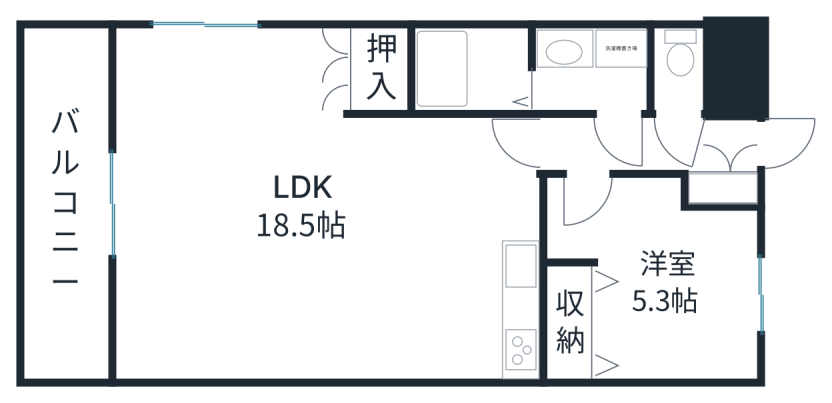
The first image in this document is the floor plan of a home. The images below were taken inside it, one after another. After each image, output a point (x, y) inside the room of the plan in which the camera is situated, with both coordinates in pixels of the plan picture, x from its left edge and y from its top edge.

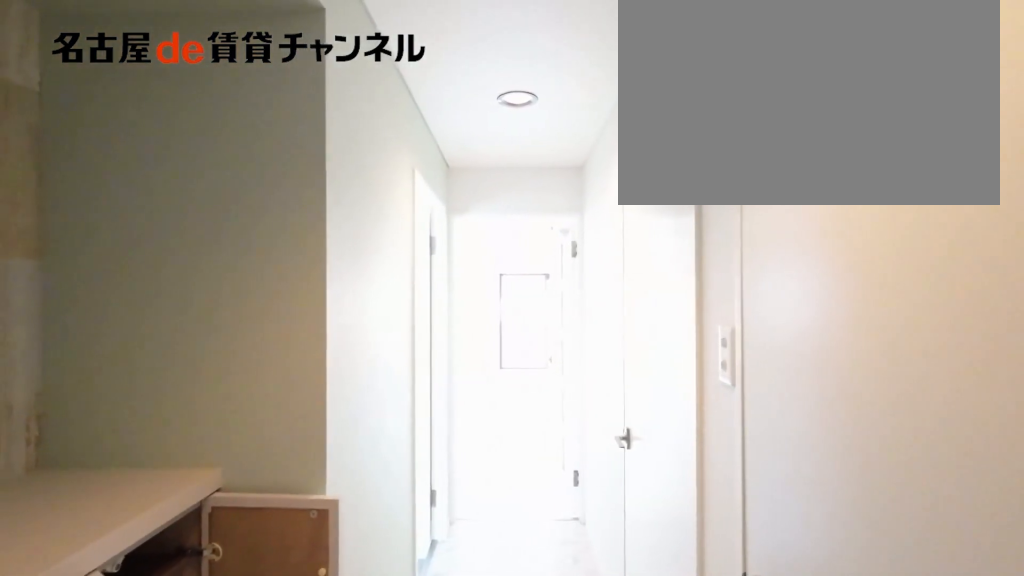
(729, 163)
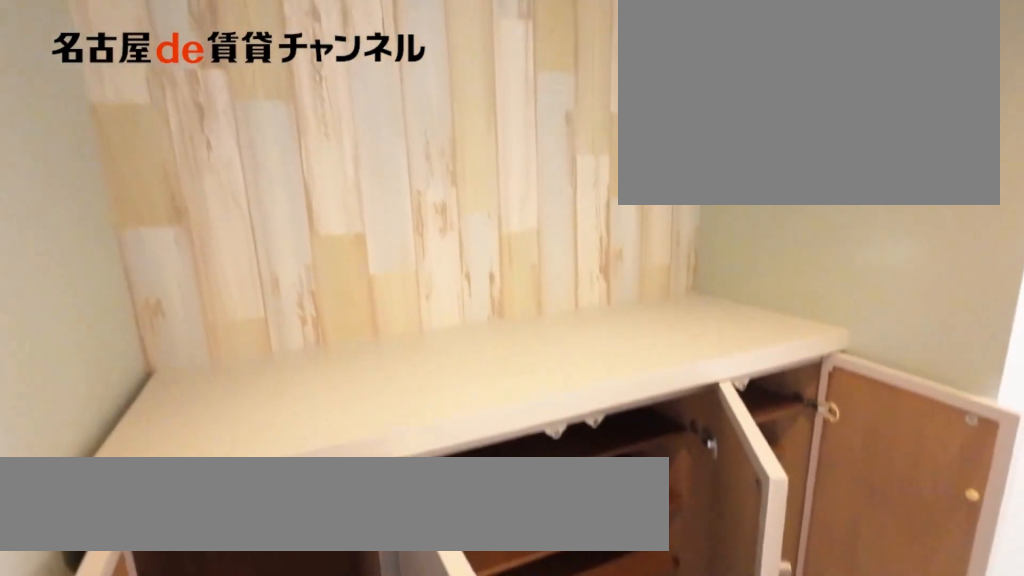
(729, 163)
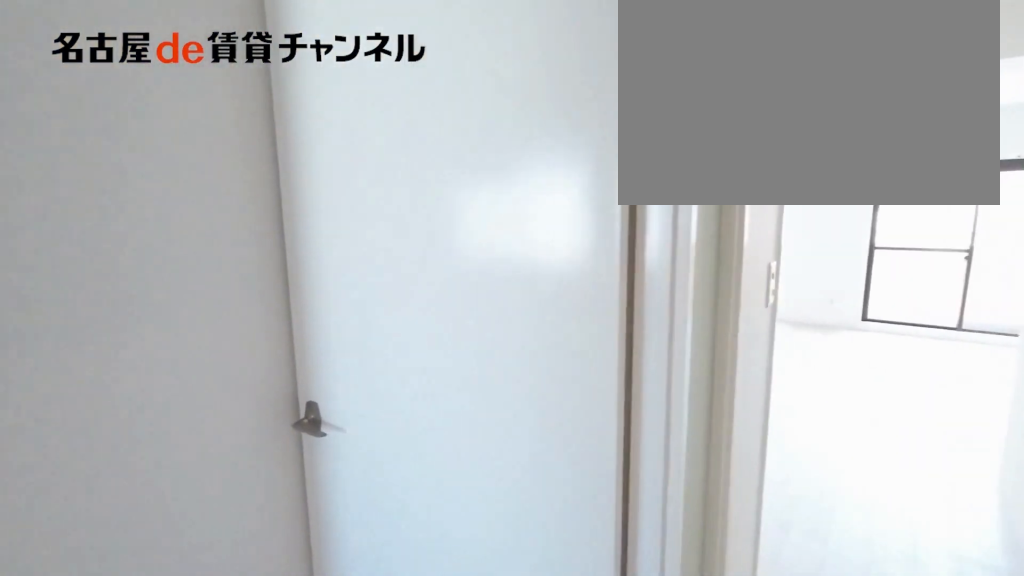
(621, 145)
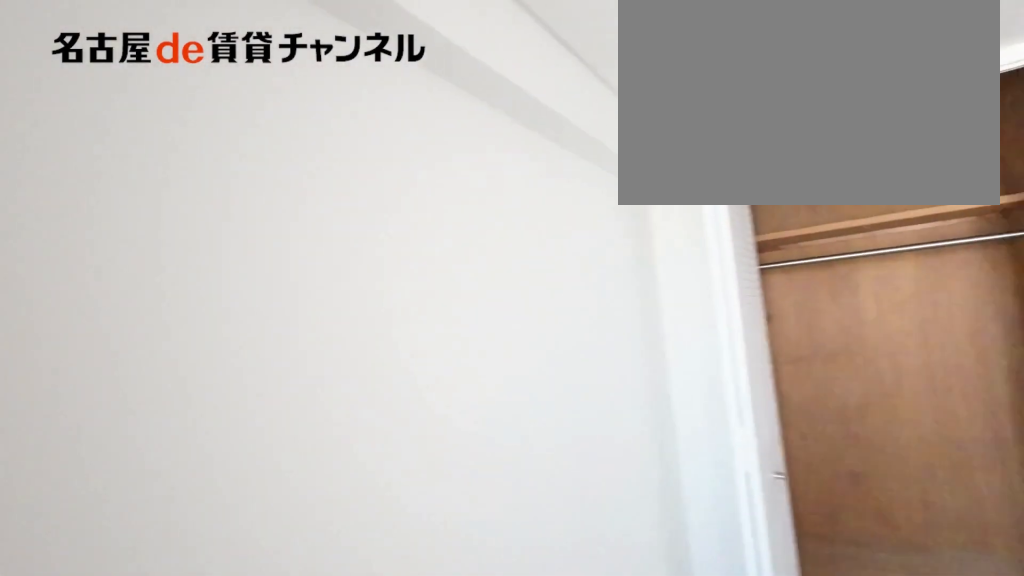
(651, 282)
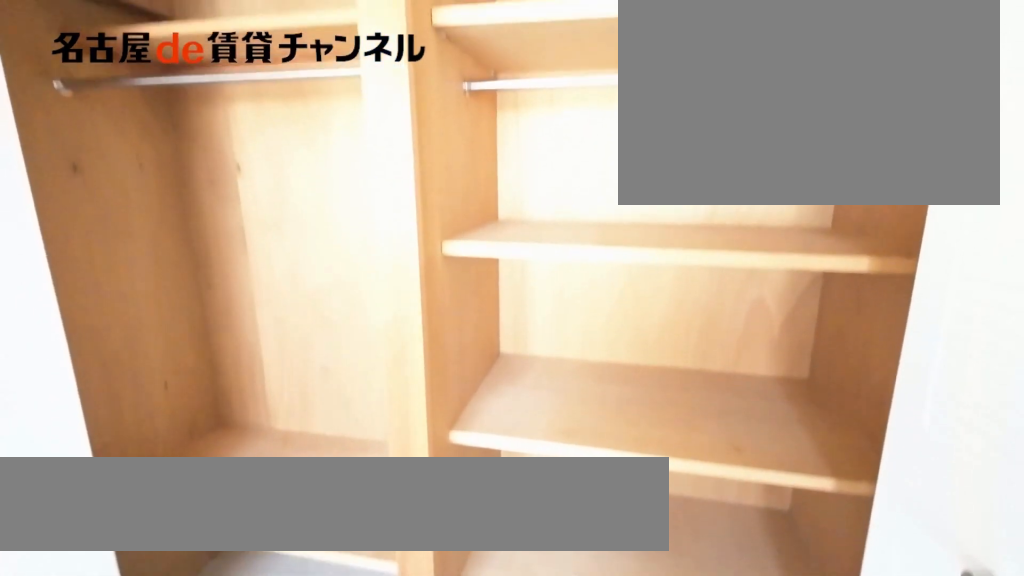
(565, 319)
